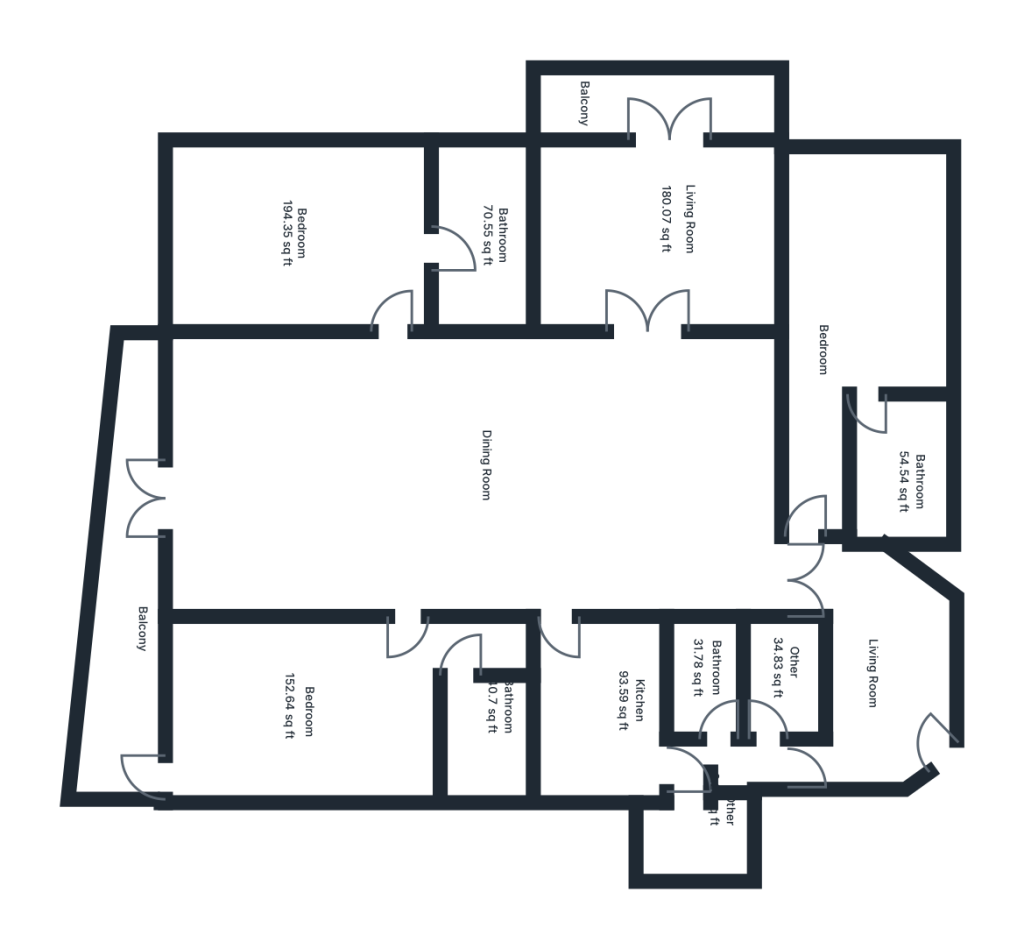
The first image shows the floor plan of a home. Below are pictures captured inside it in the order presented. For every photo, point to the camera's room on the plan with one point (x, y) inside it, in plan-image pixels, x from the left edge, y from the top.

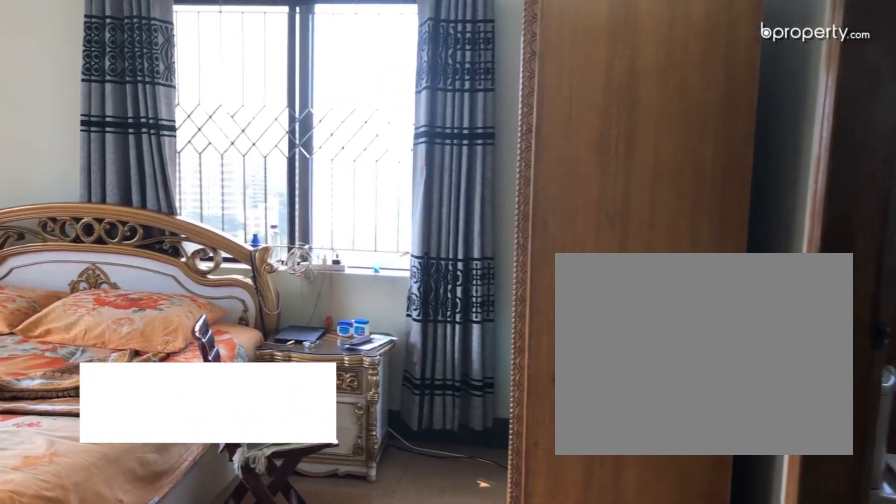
(368, 197)
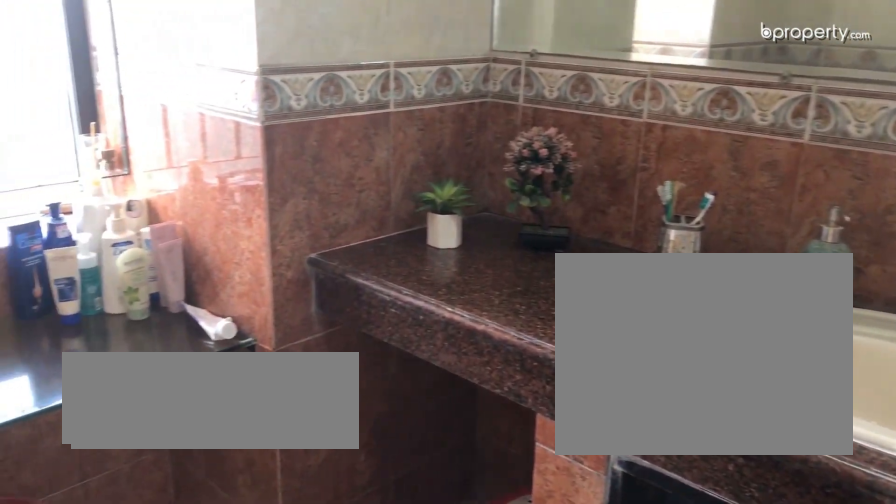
(471, 248)
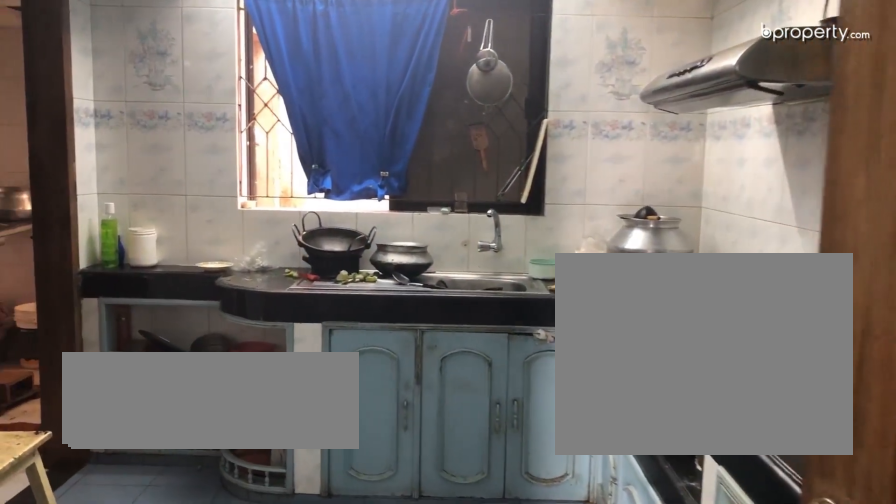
(598, 683)
